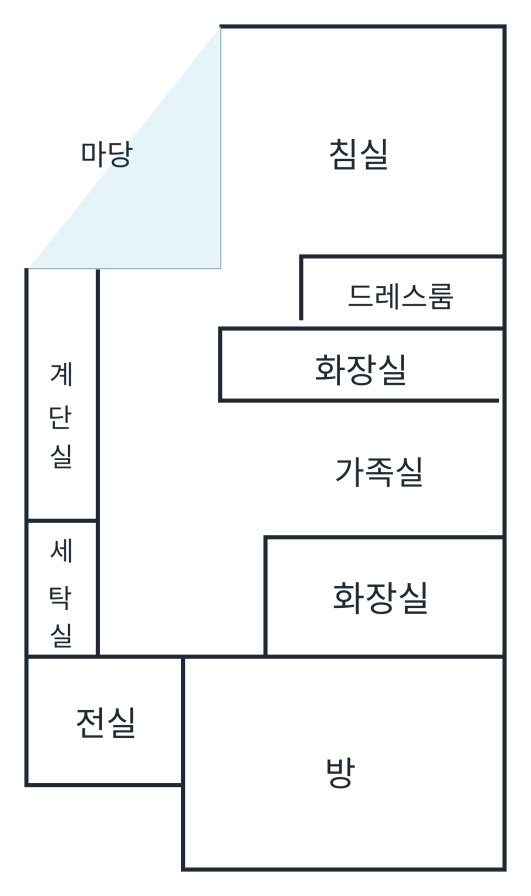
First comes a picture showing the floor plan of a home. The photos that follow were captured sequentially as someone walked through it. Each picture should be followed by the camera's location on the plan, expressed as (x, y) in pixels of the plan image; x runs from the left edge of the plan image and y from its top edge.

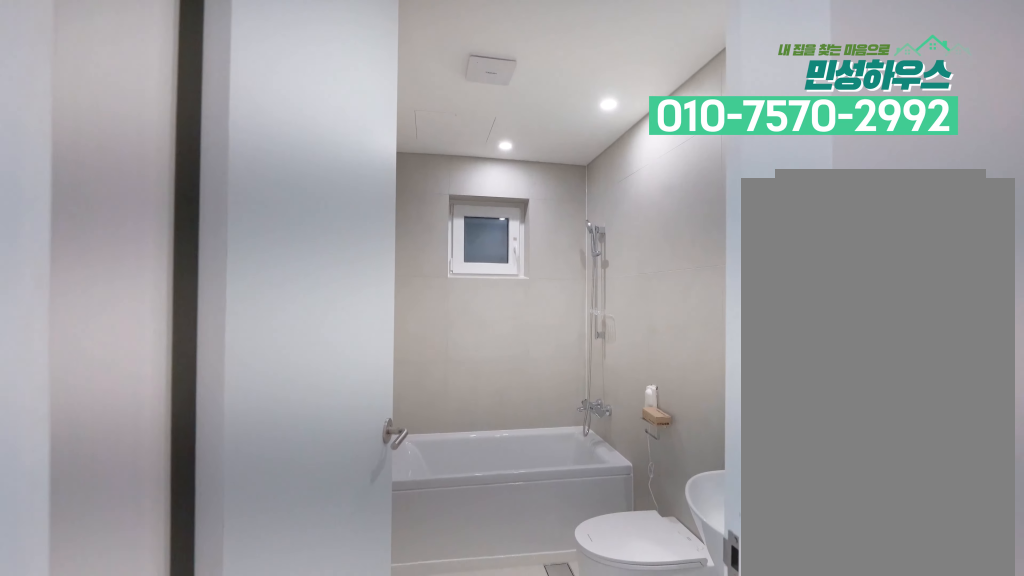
(208, 616)
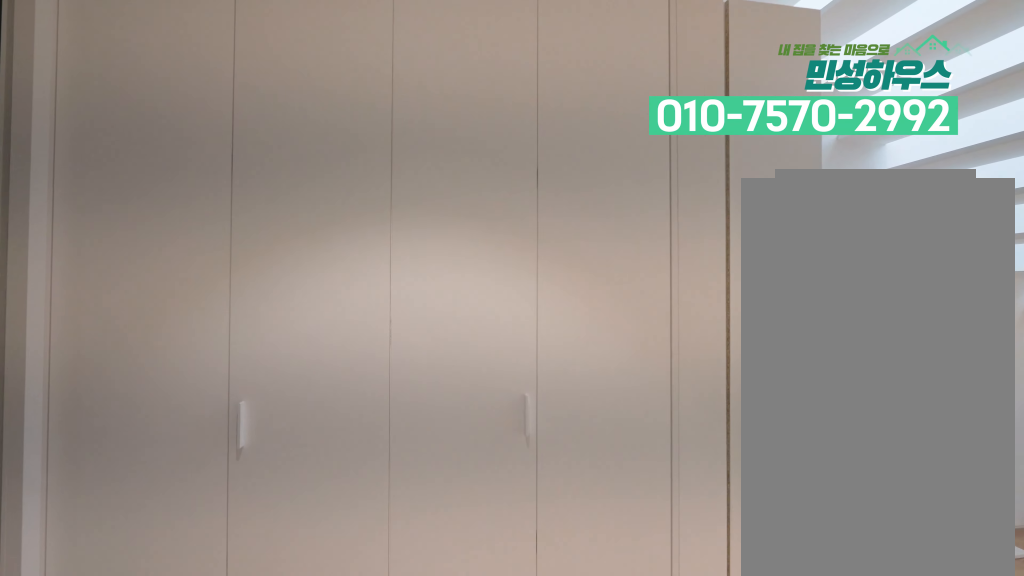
(142, 619)
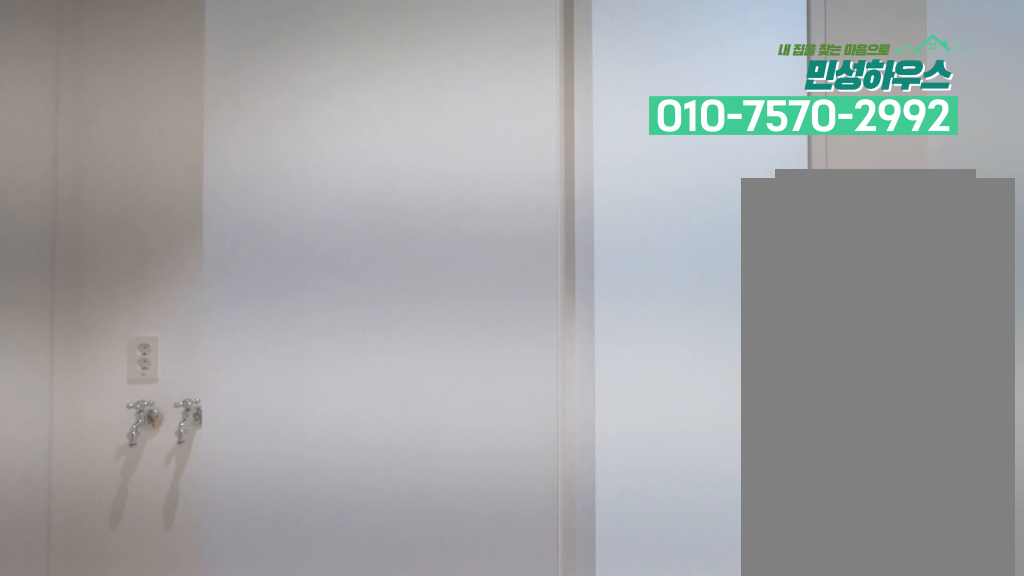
(112, 624)
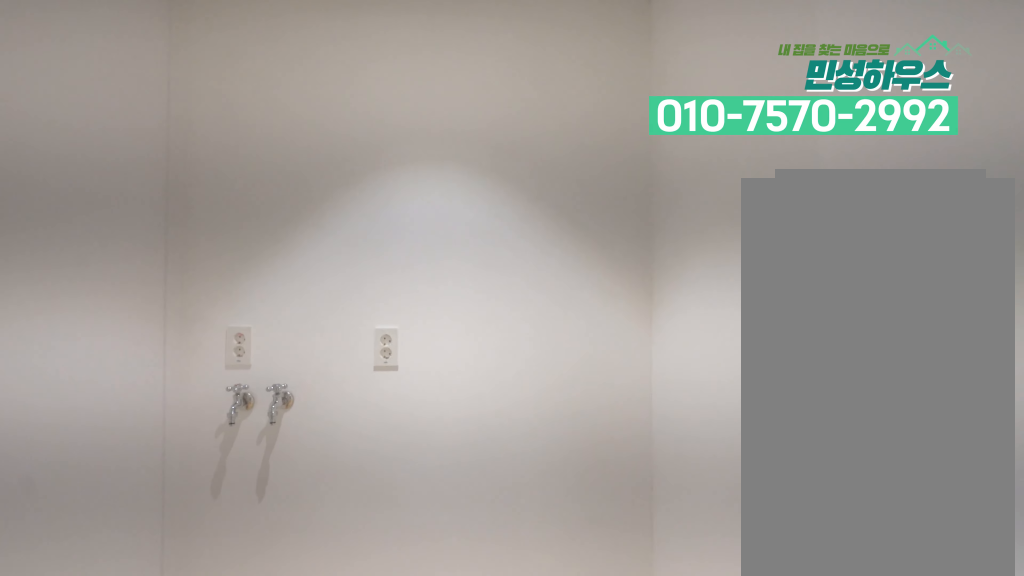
(112, 624)
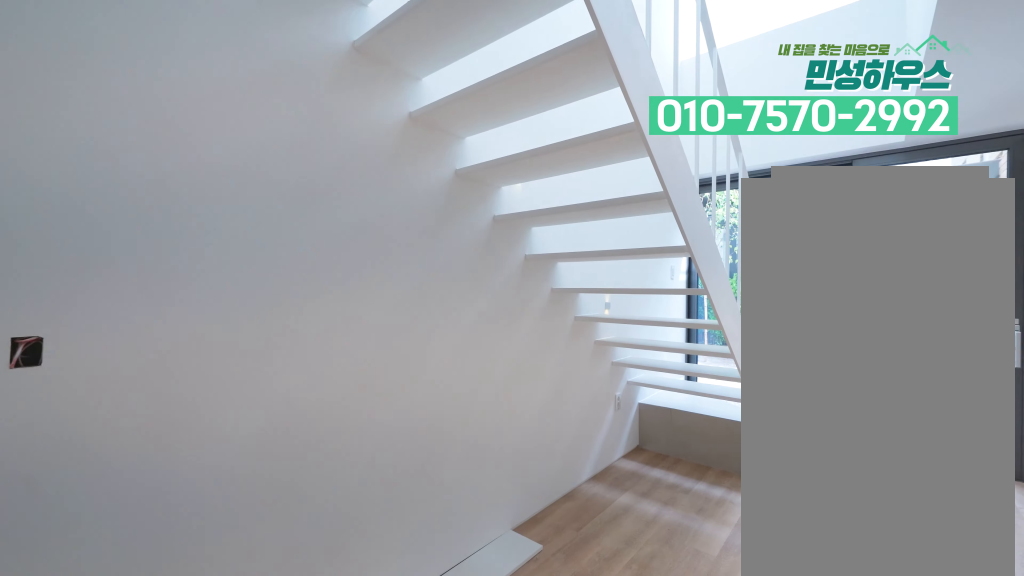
(118, 605)
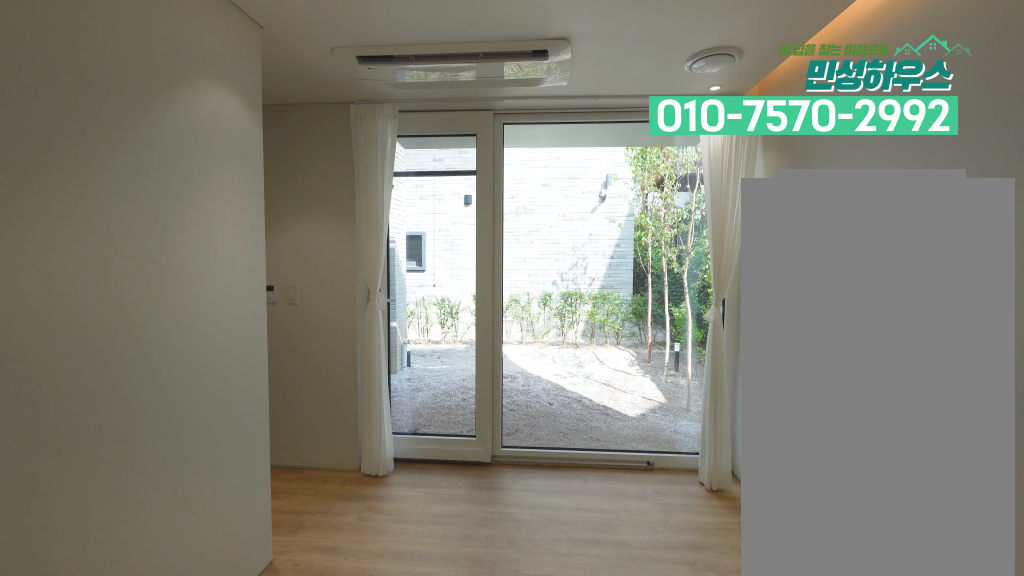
(469, 105)
